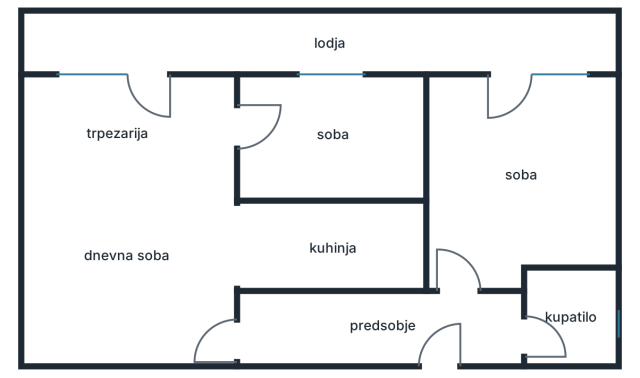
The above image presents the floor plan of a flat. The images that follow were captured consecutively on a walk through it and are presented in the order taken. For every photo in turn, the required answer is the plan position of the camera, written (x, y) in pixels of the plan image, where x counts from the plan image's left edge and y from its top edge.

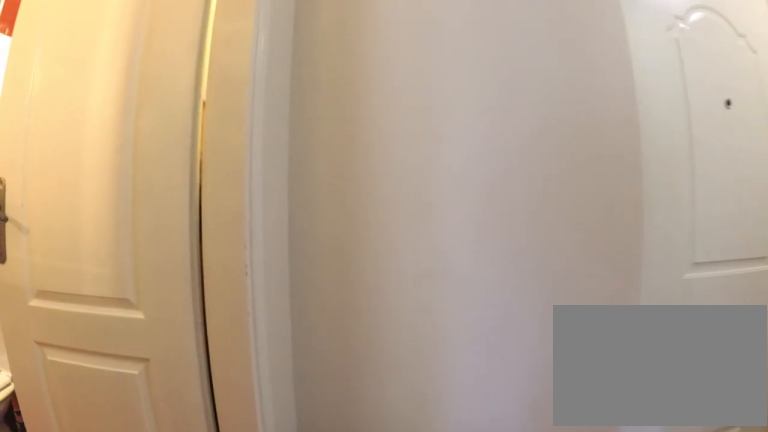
(466, 305)
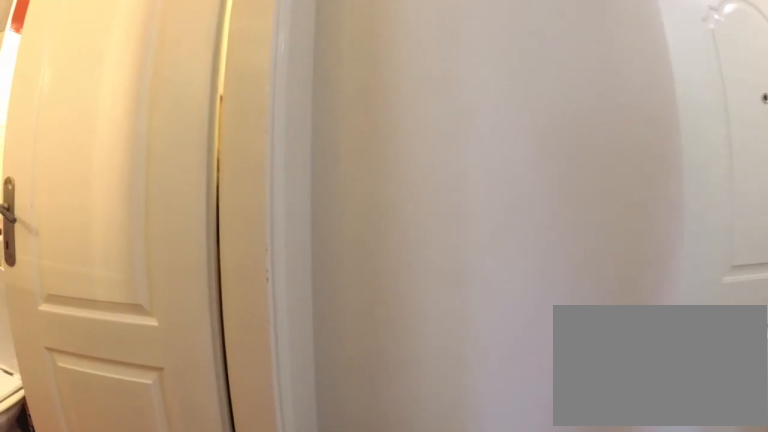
(470, 307)
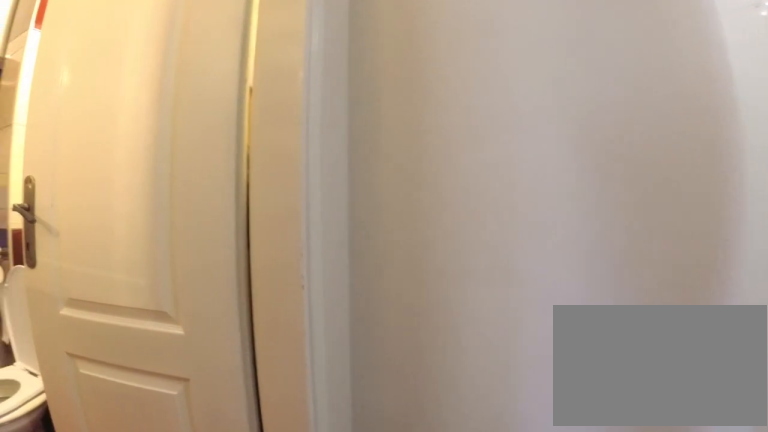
(472, 310)
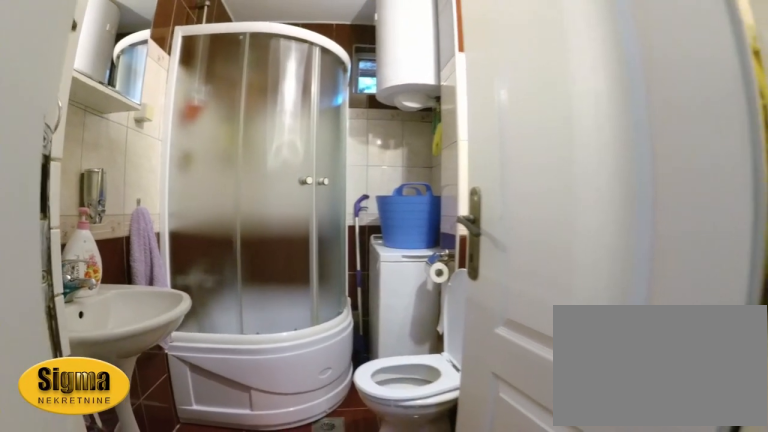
(482, 326)
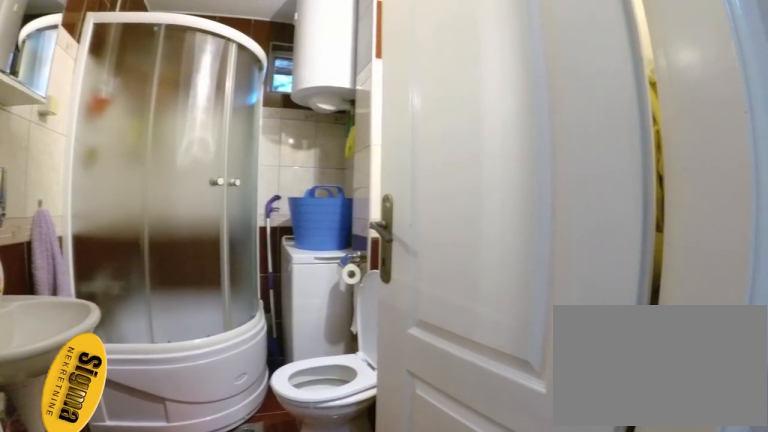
(471, 322)
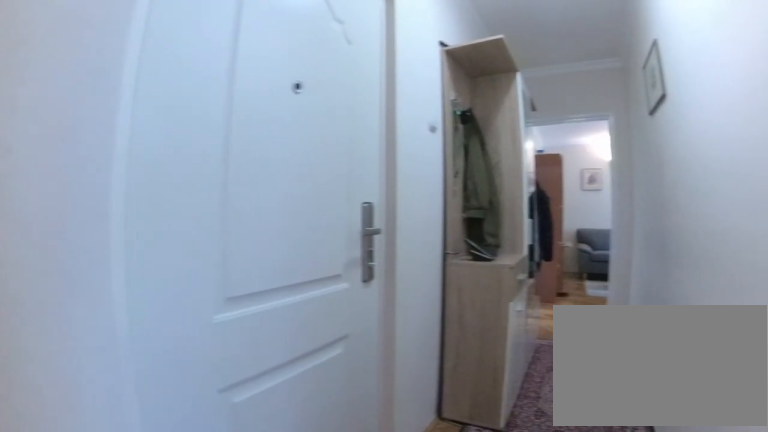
(494, 322)
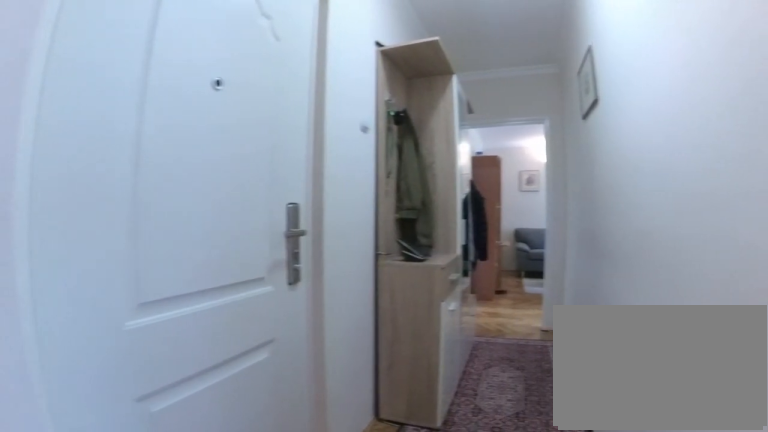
(495, 326)
